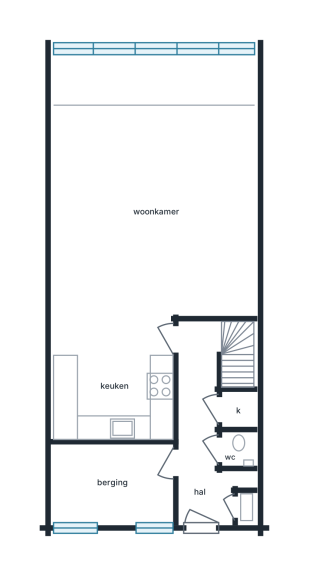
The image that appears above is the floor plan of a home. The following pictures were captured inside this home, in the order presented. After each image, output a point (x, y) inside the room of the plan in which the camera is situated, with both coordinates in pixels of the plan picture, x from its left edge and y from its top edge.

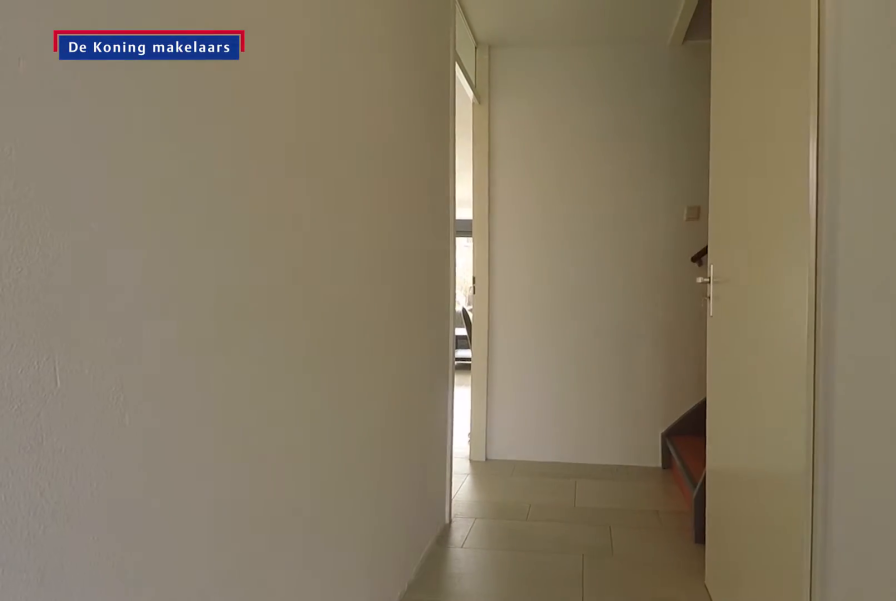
(202, 431)
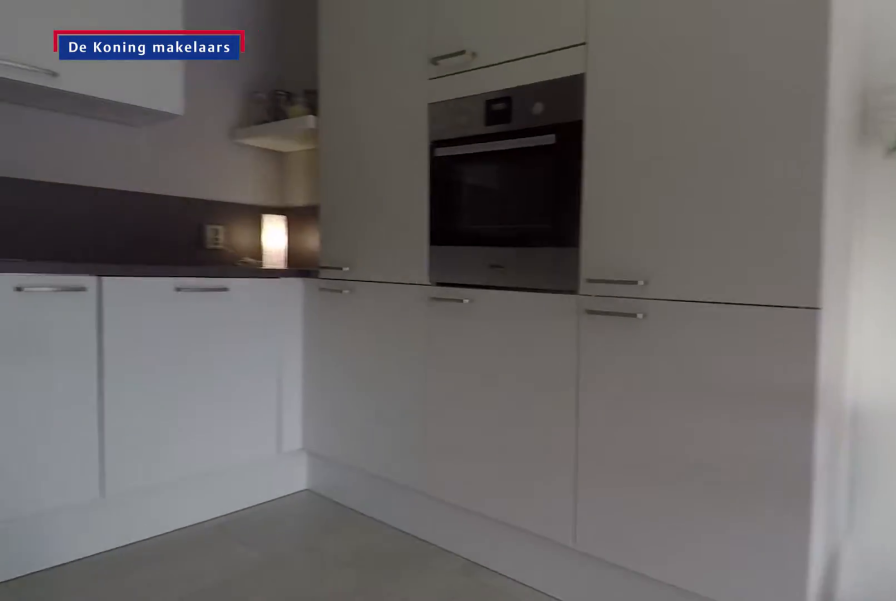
(113, 379)
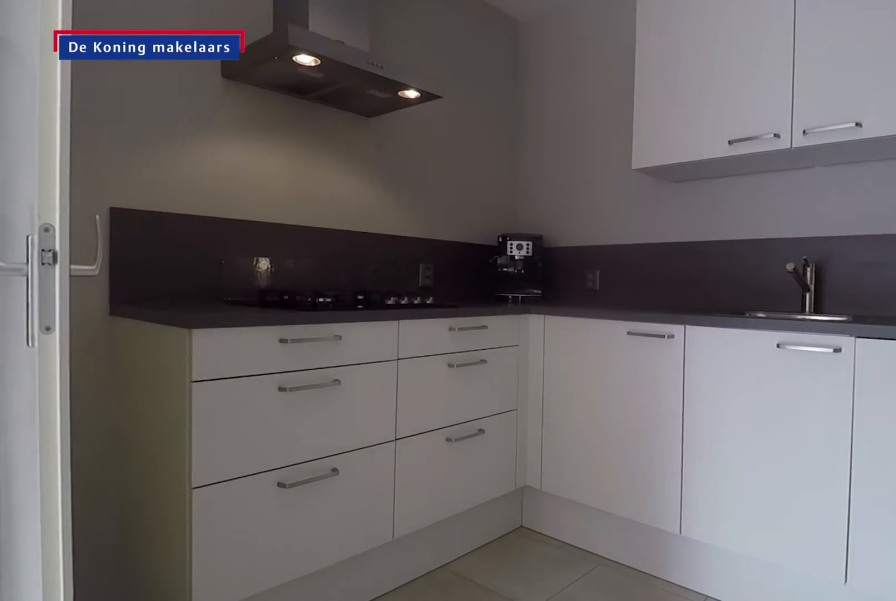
(113, 379)
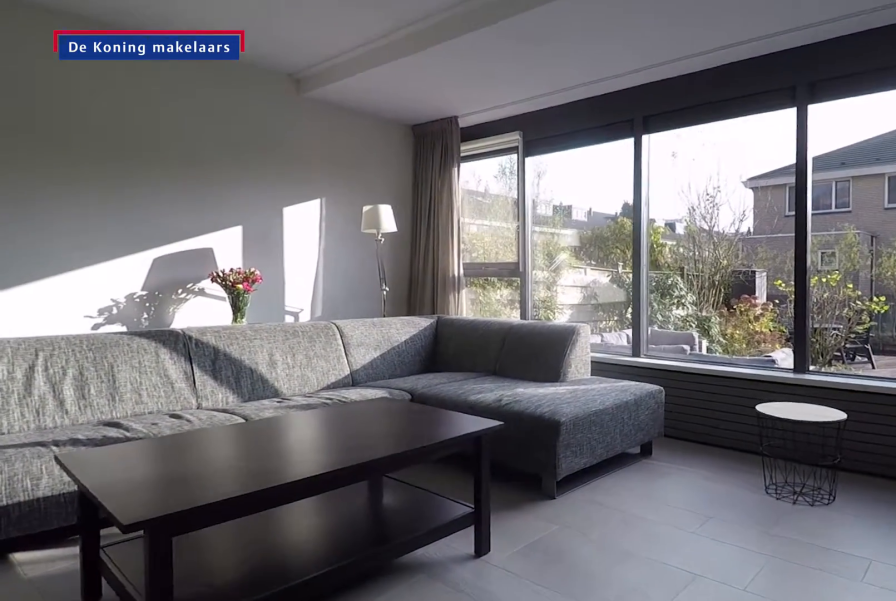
(170, 157)
